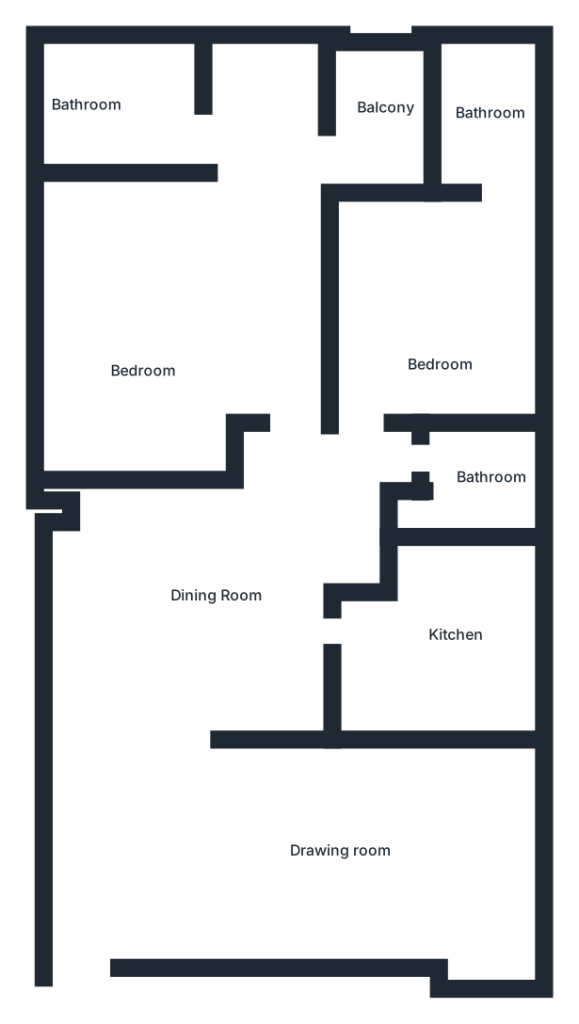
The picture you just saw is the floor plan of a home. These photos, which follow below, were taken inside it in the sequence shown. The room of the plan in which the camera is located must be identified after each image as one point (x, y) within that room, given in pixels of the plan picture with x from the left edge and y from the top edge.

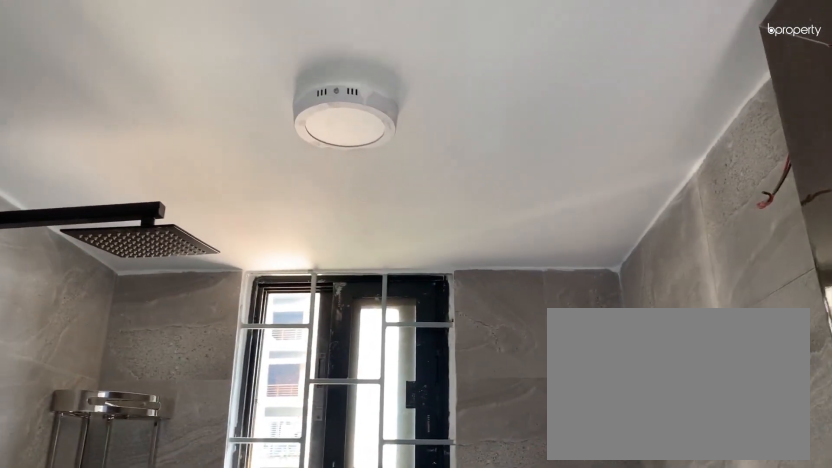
(488, 121)
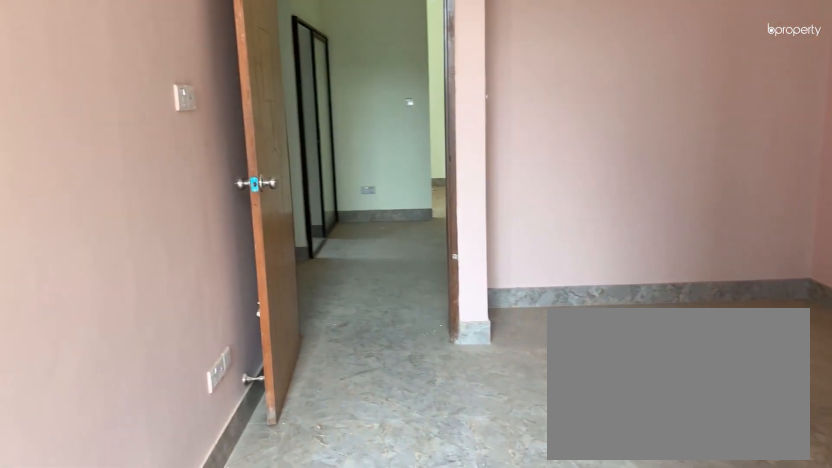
(141, 317)
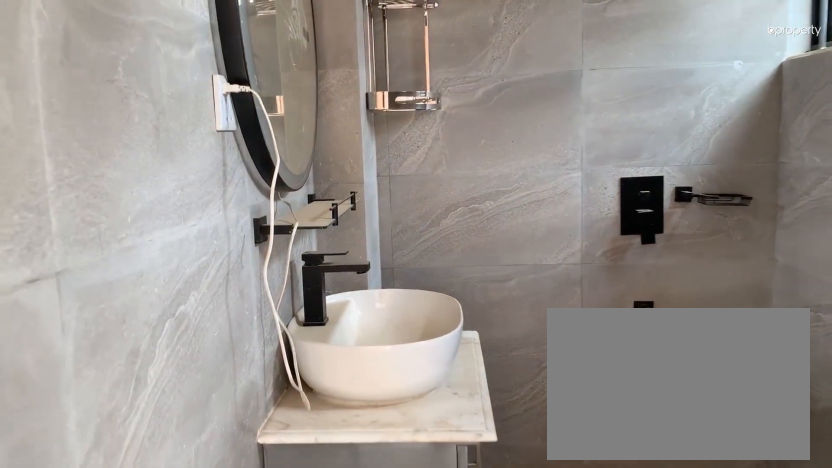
(97, 121)
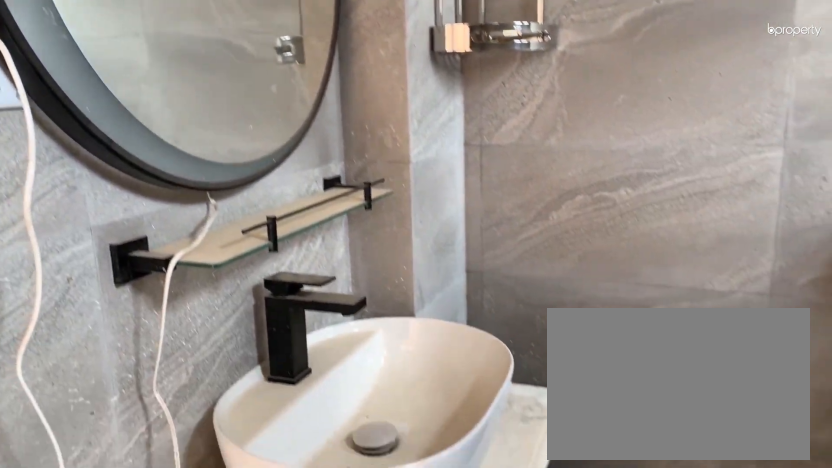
(97, 121)
